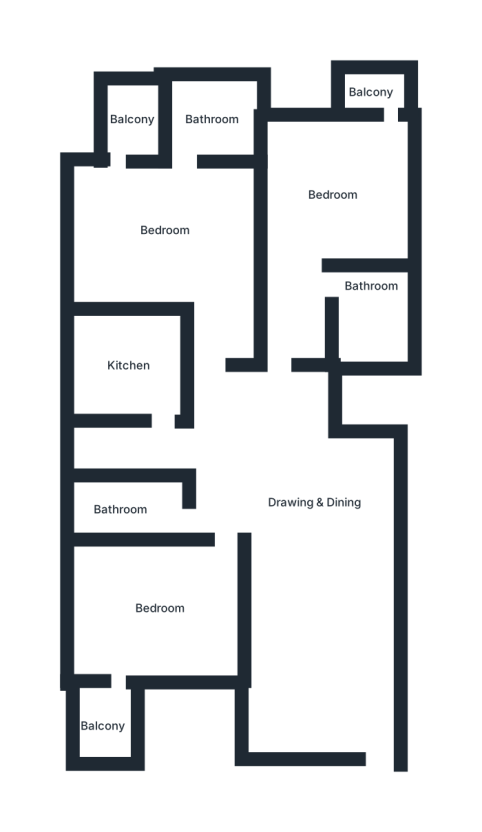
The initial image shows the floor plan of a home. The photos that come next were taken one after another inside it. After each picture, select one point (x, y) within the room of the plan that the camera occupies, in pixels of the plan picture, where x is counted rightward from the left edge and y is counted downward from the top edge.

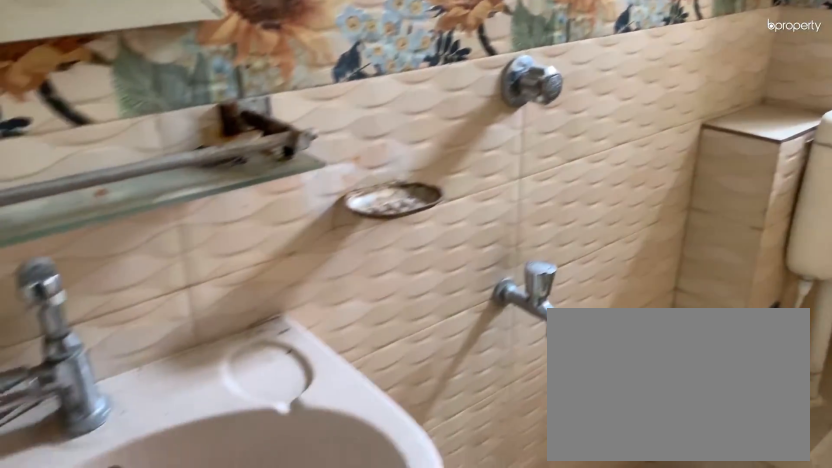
(118, 511)
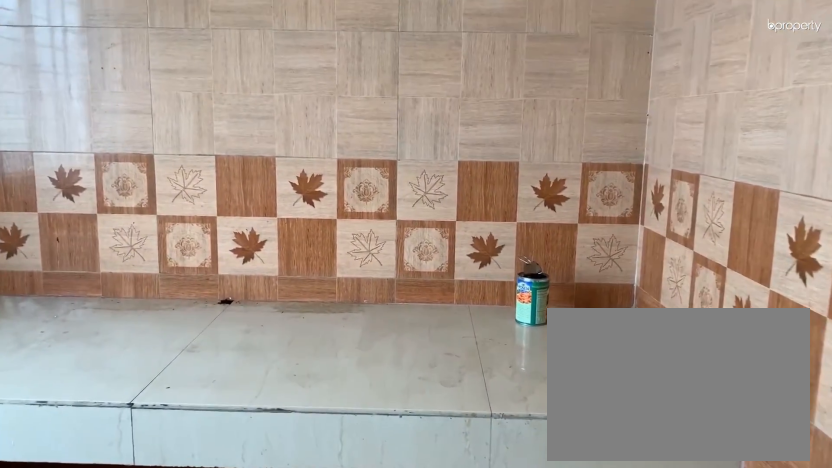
(123, 367)
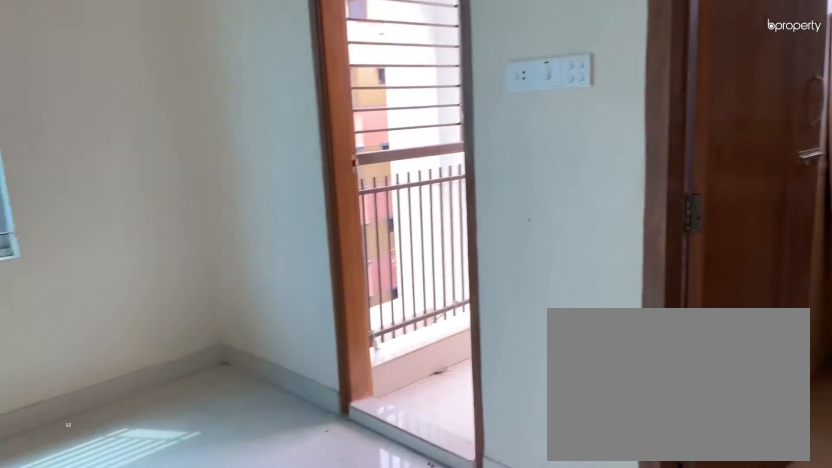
(173, 206)
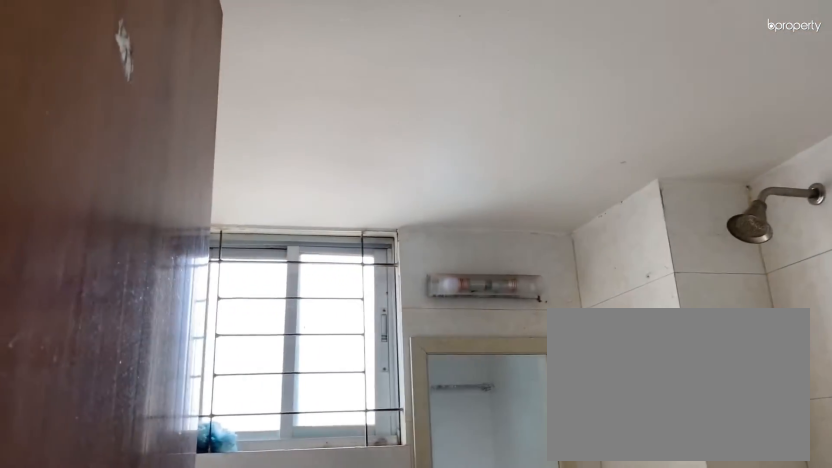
(207, 115)
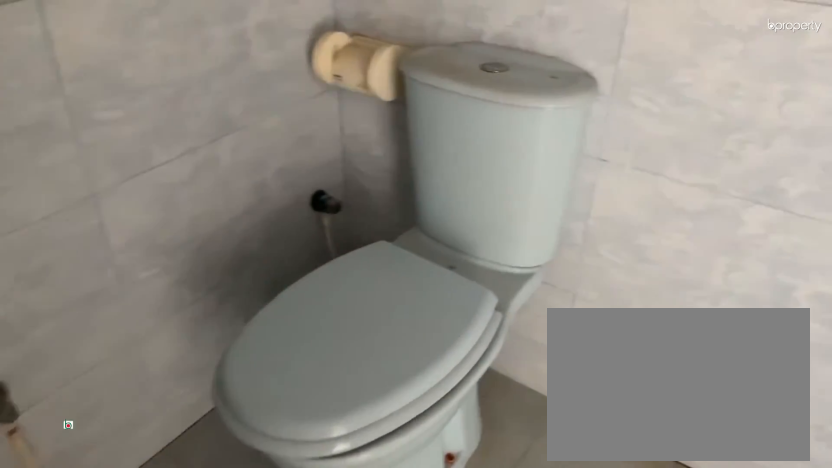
(368, 307)
